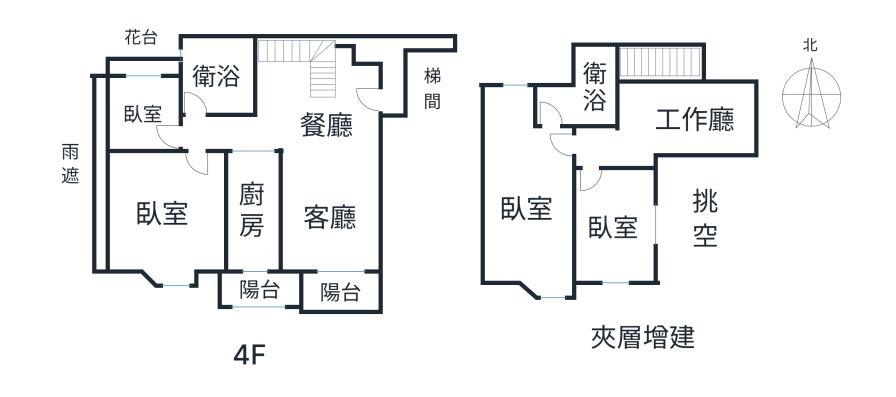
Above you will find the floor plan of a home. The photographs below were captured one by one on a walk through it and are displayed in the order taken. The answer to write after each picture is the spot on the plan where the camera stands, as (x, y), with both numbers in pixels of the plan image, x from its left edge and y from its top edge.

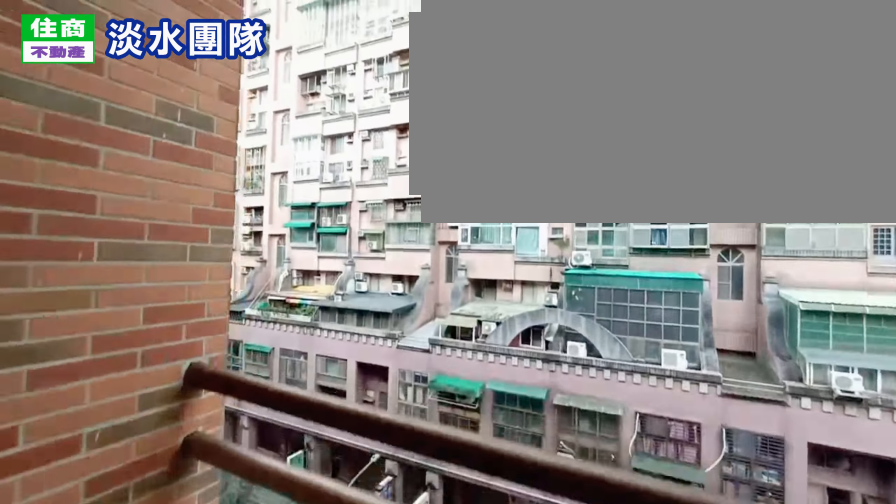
(346, 293)
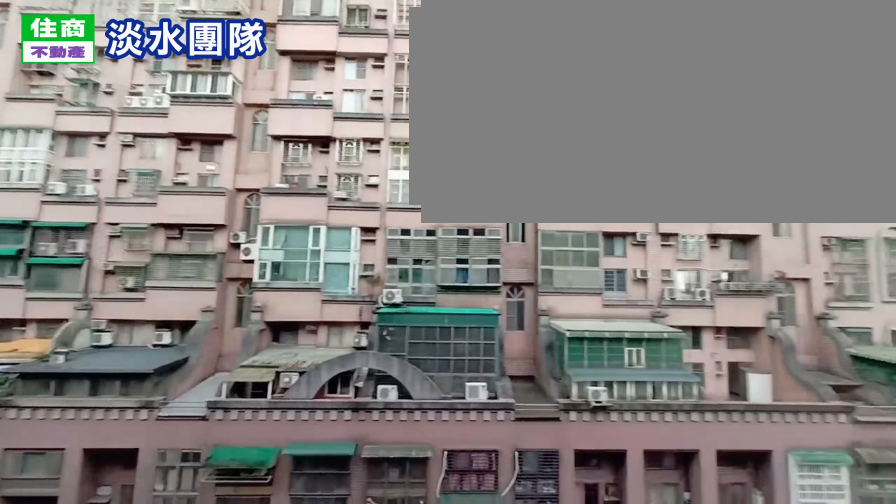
(348, 300)
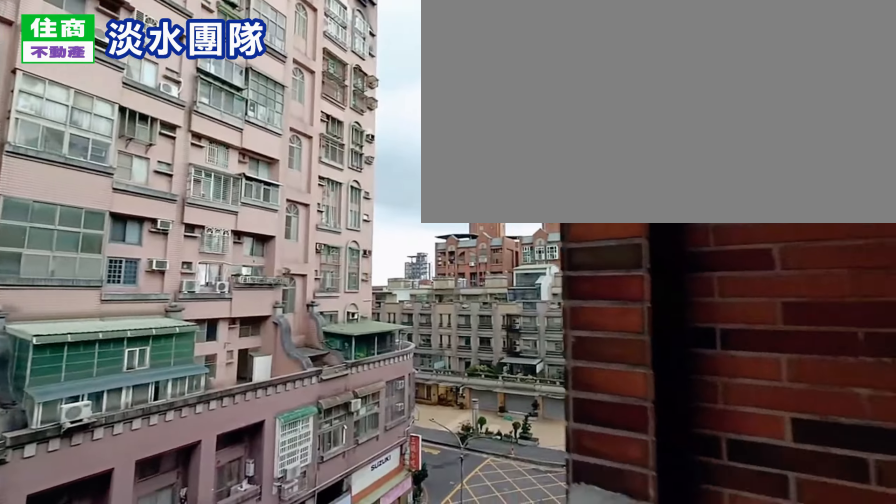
(345, 288)
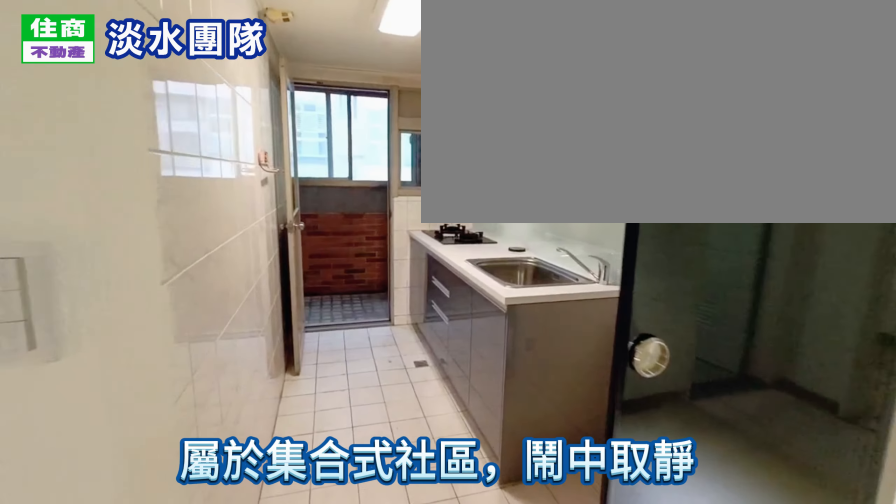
(262, 176)
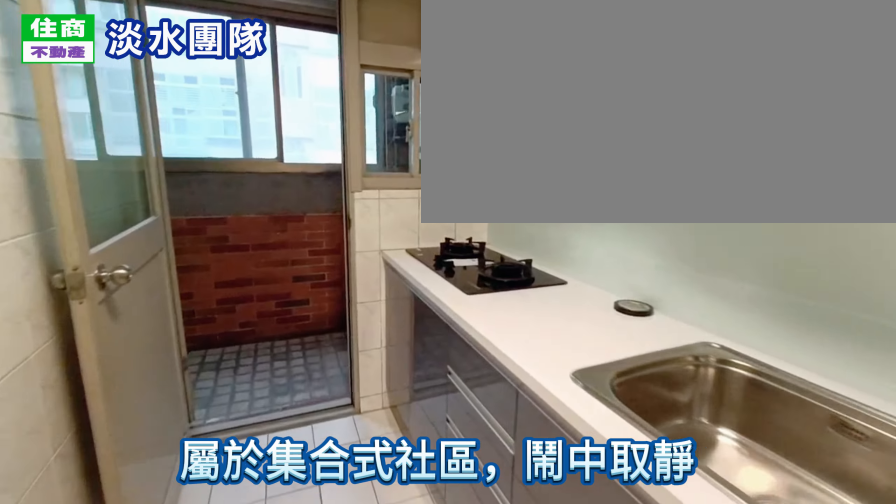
(262, 176)
